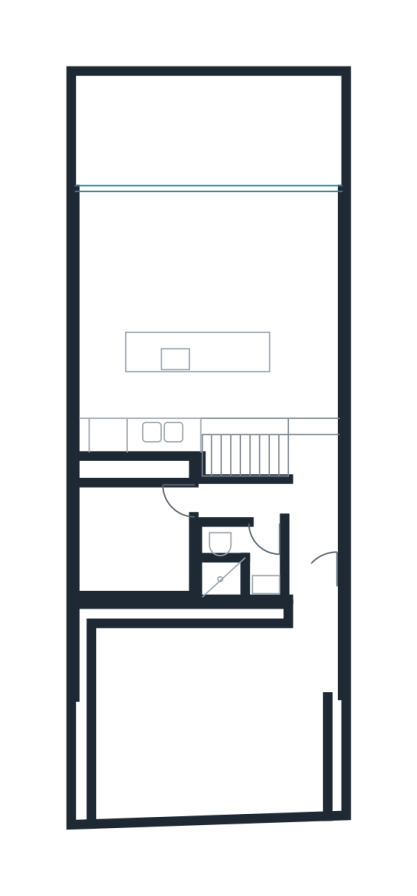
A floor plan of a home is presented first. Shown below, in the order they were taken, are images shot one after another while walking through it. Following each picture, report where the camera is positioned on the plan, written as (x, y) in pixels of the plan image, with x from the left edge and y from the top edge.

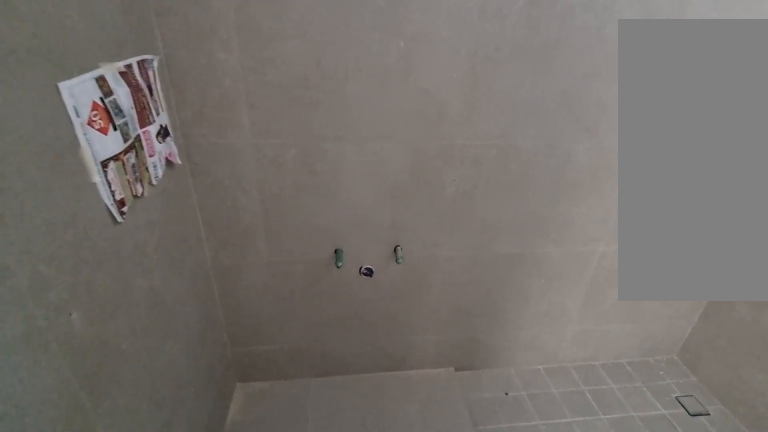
(268, 545)
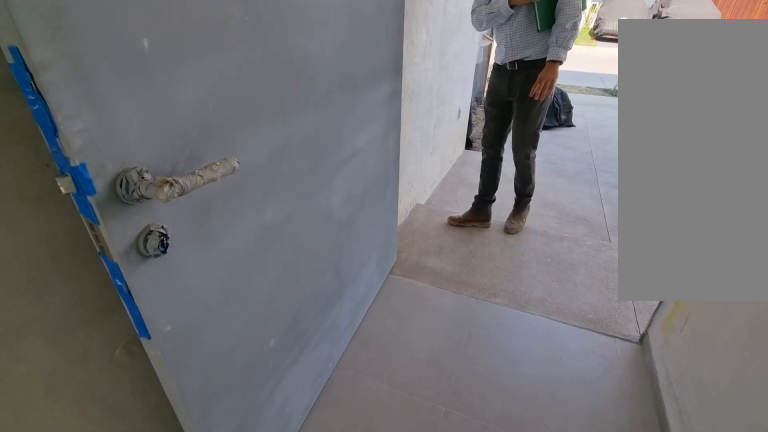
(322, 560)
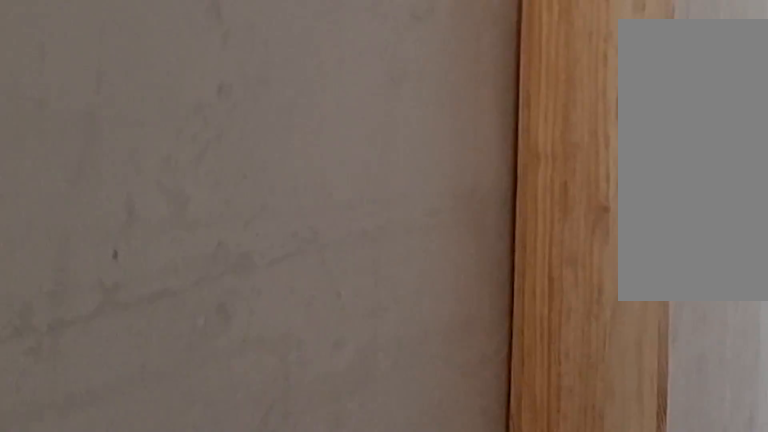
(208, 498)
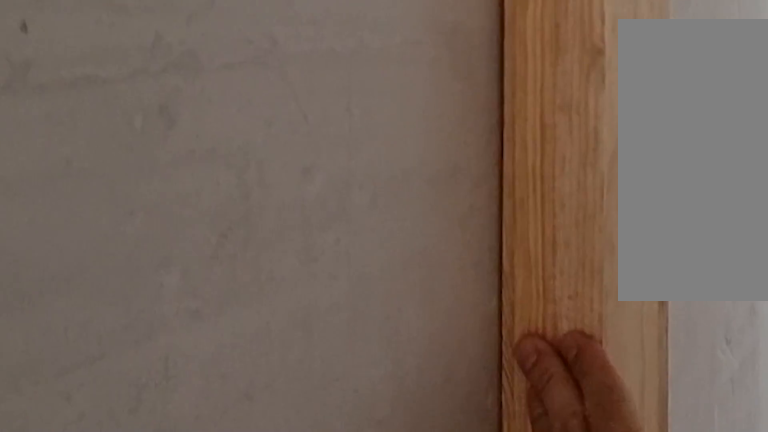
(208, 497)
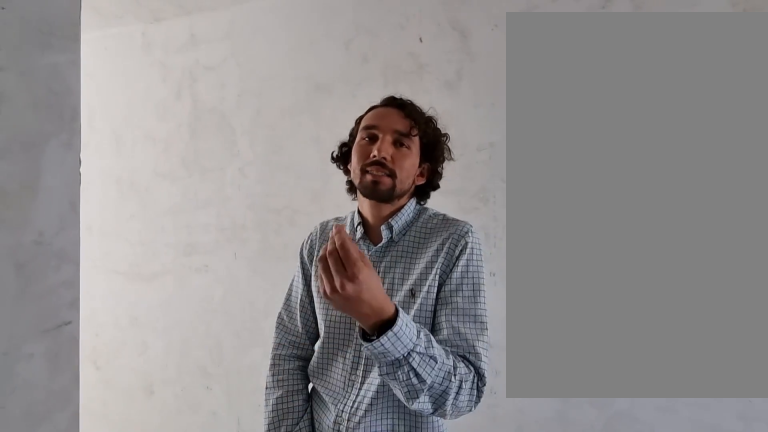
(208, 497)
